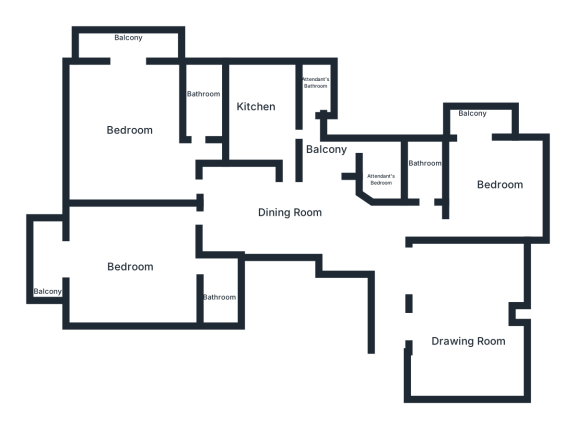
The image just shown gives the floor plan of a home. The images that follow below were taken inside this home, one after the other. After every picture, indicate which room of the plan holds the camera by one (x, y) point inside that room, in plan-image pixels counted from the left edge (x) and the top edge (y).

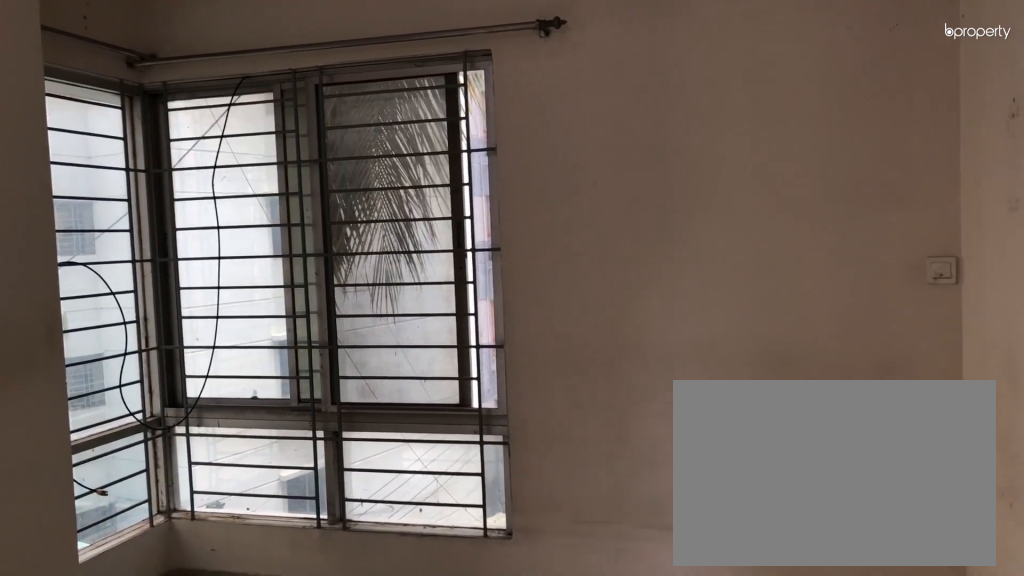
(493, 178)
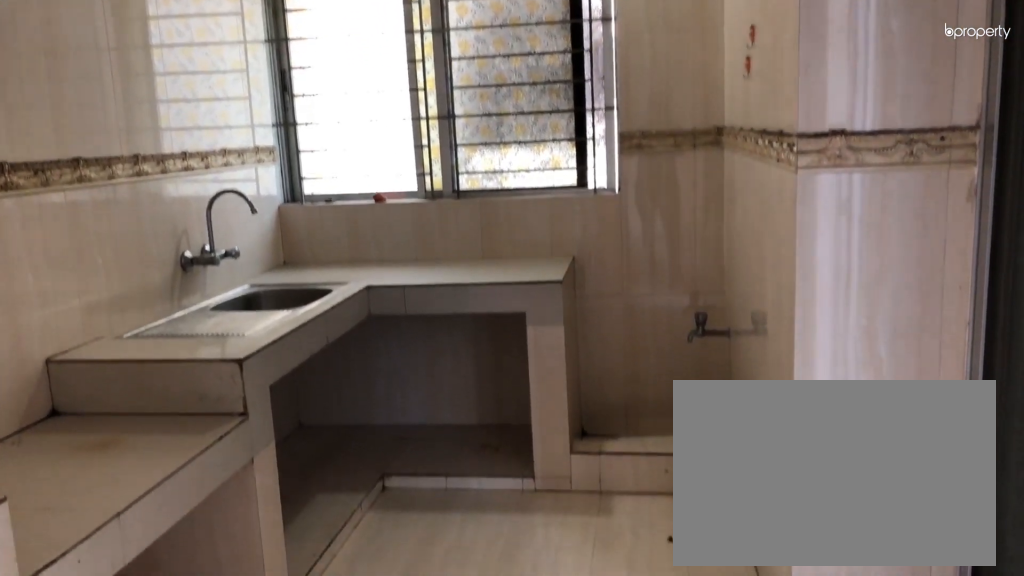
(255, 108)
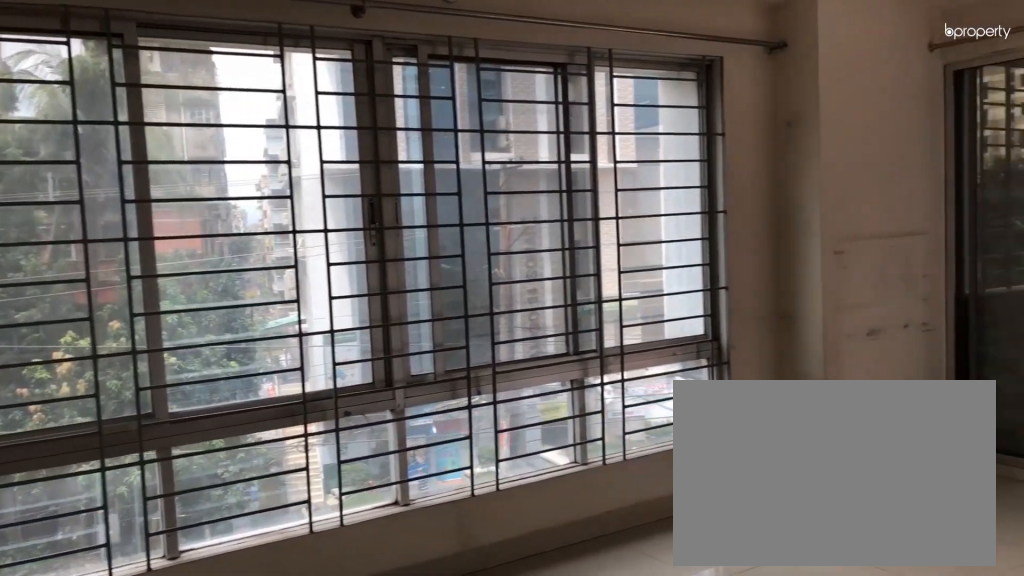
(128, 128)
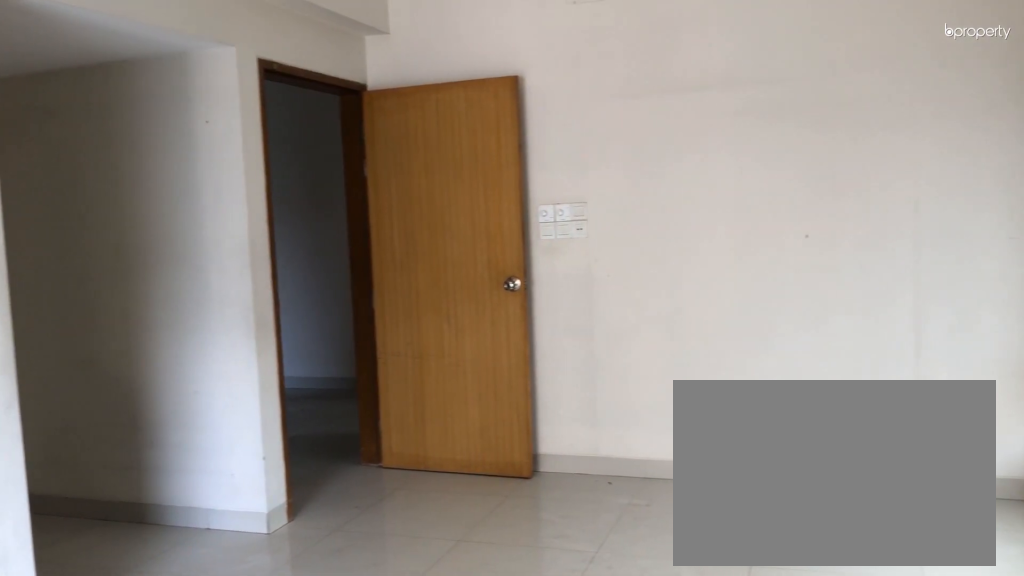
(128, 127)
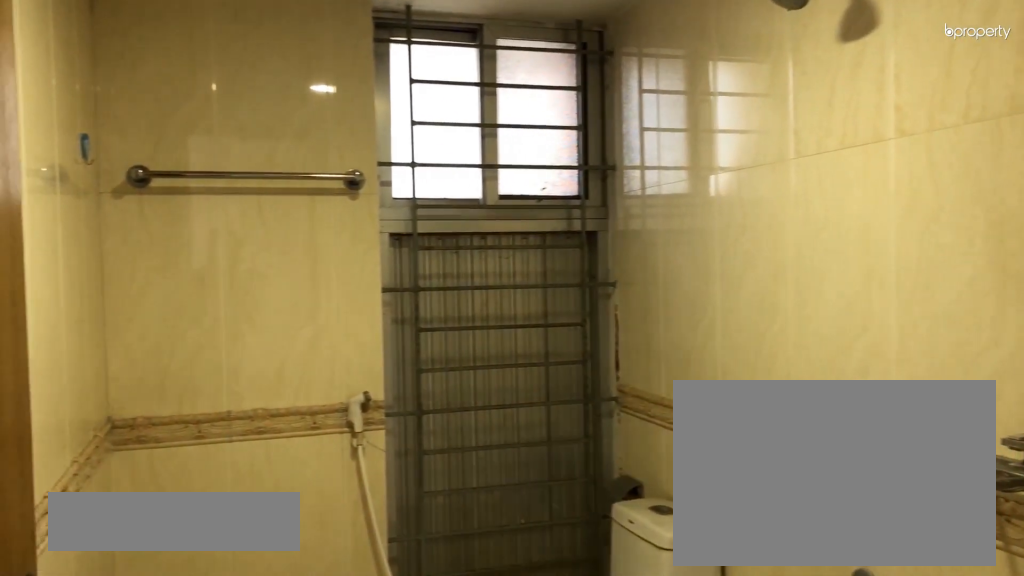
(201, 96)
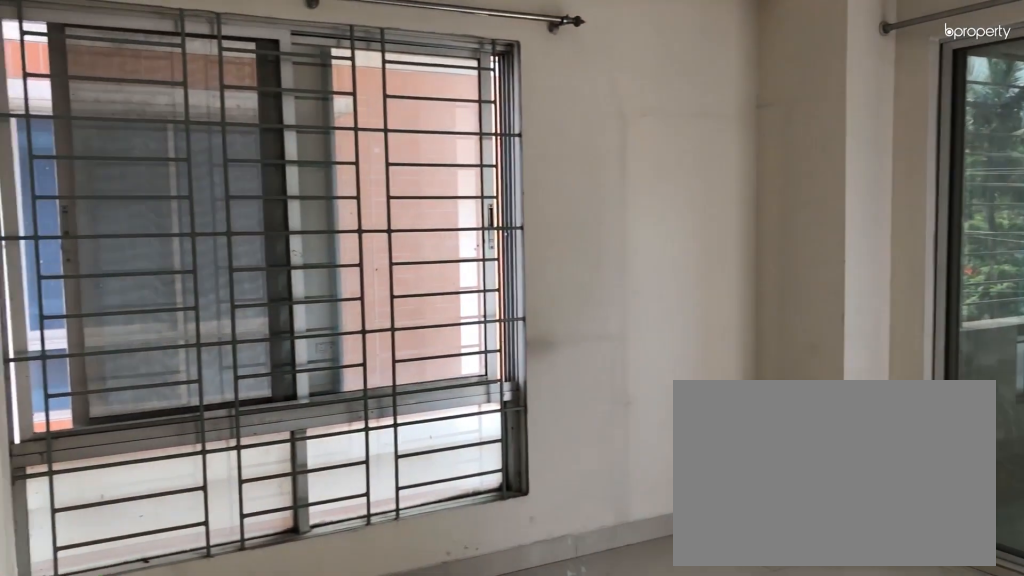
(127, 263)
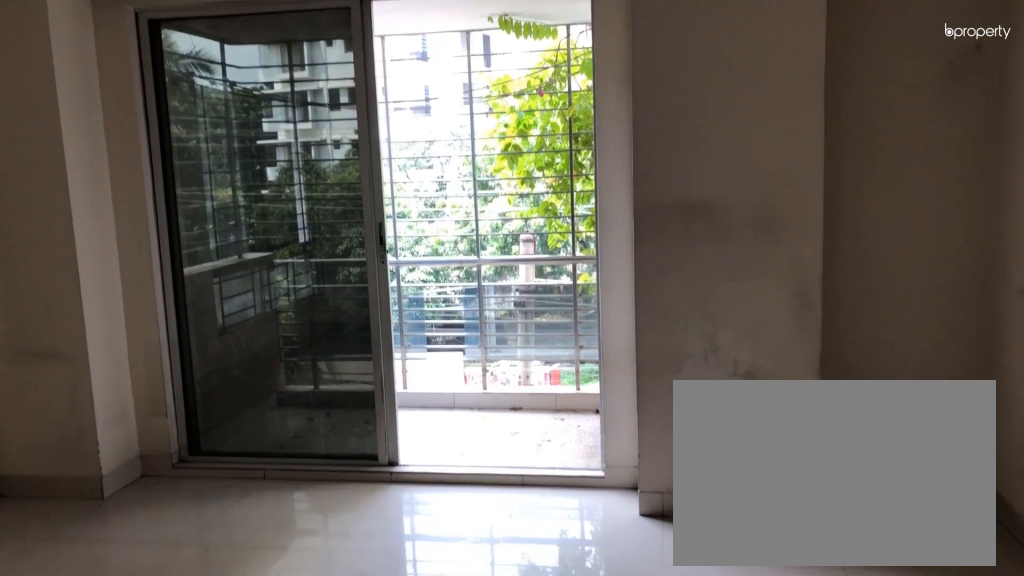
(127, 263)
